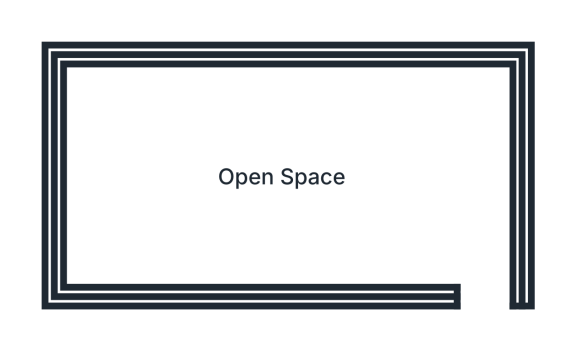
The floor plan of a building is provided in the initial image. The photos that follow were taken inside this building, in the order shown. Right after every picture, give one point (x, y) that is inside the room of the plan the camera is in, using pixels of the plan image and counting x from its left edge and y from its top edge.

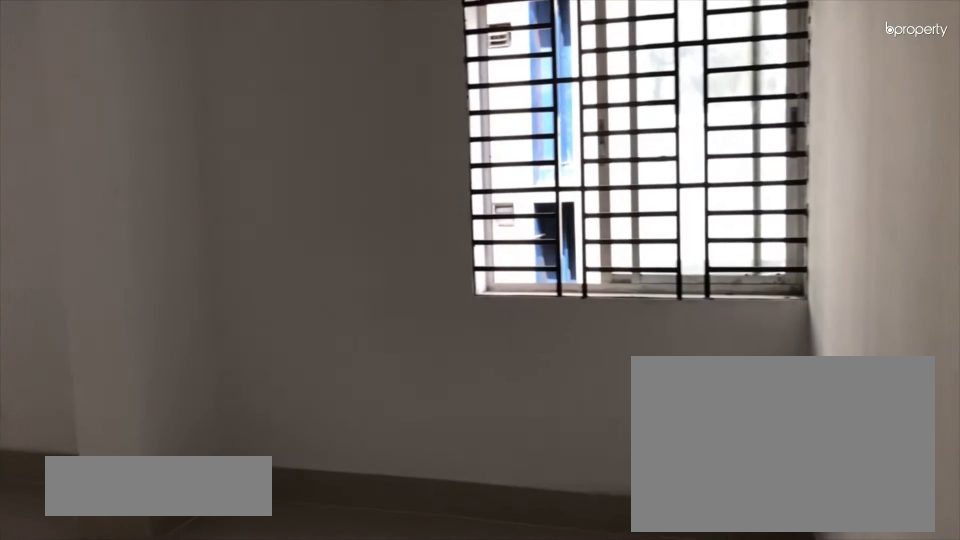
(476, 213)
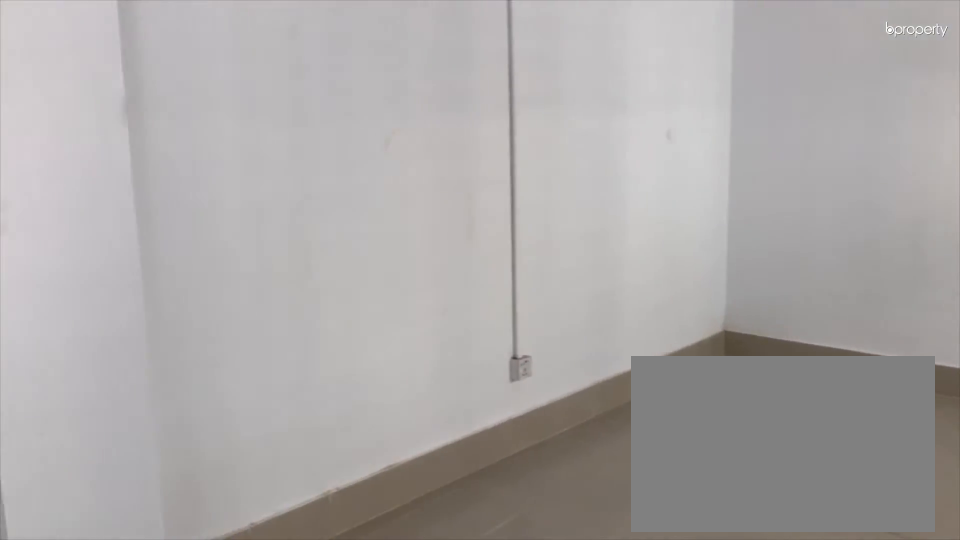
(274, 179)
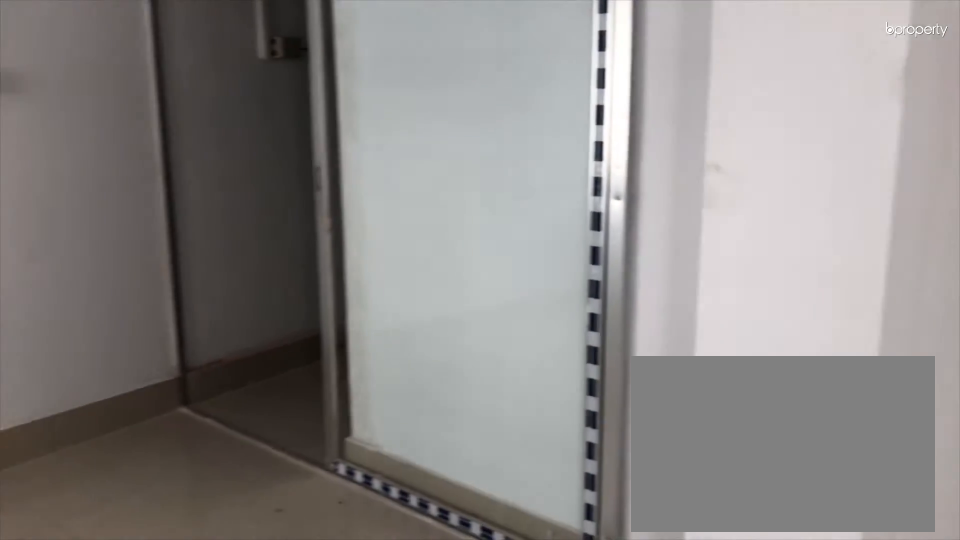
(274, 179)
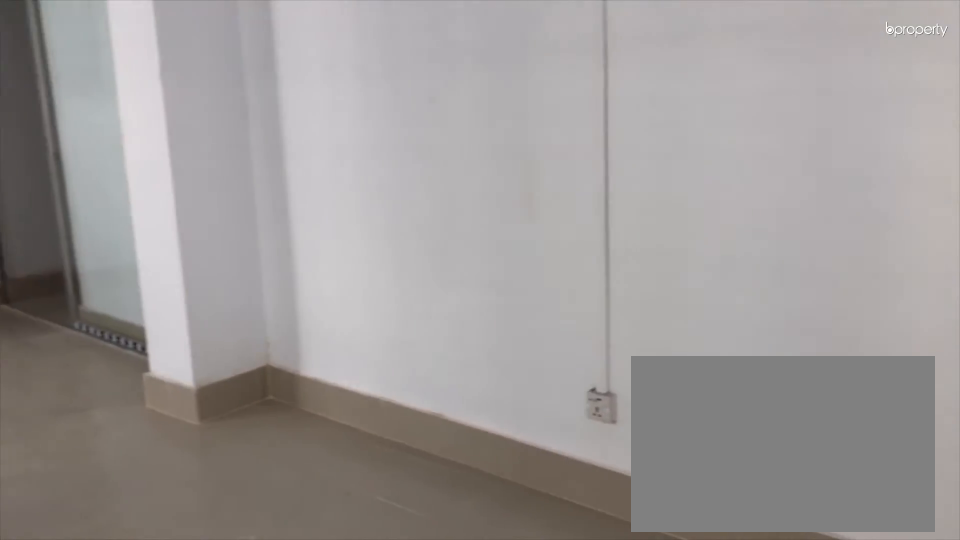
(273, 178)
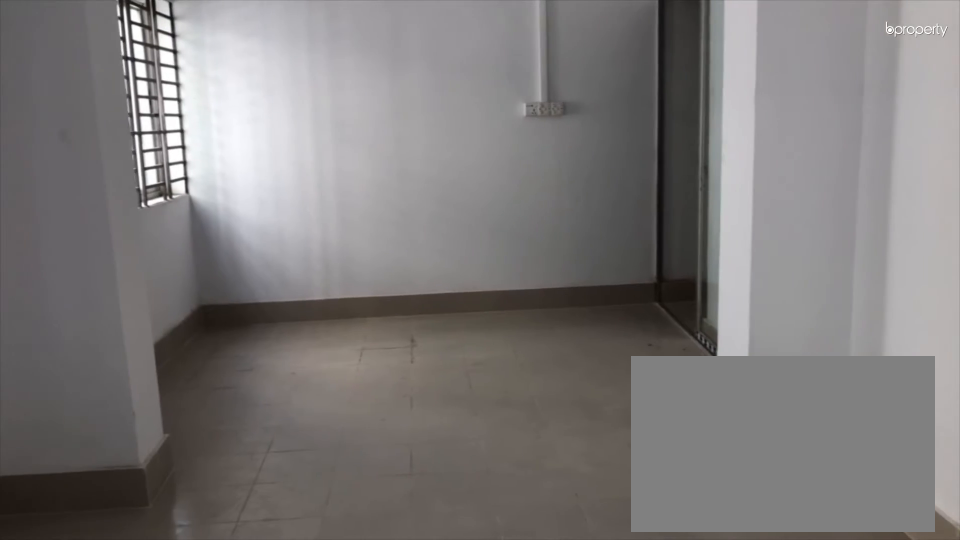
(273, 178)
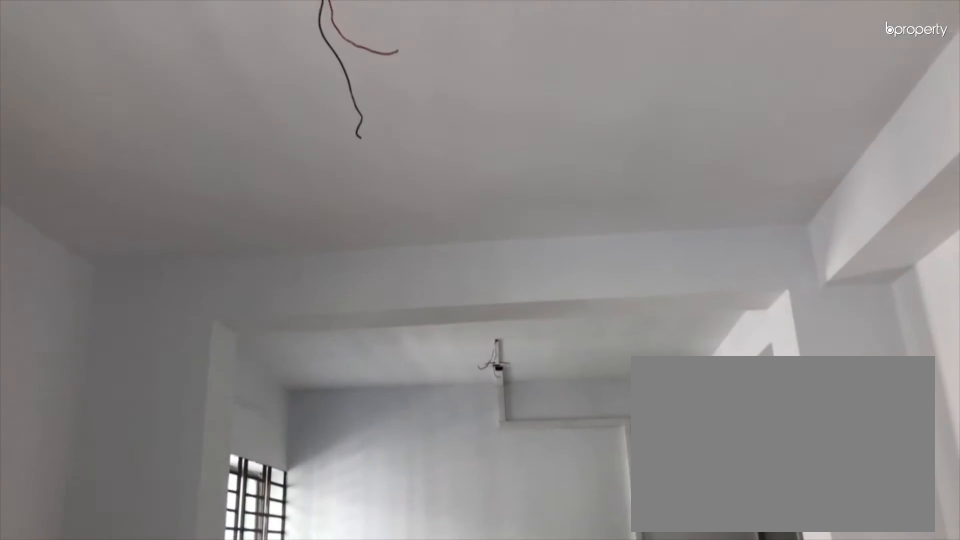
(273, 178)
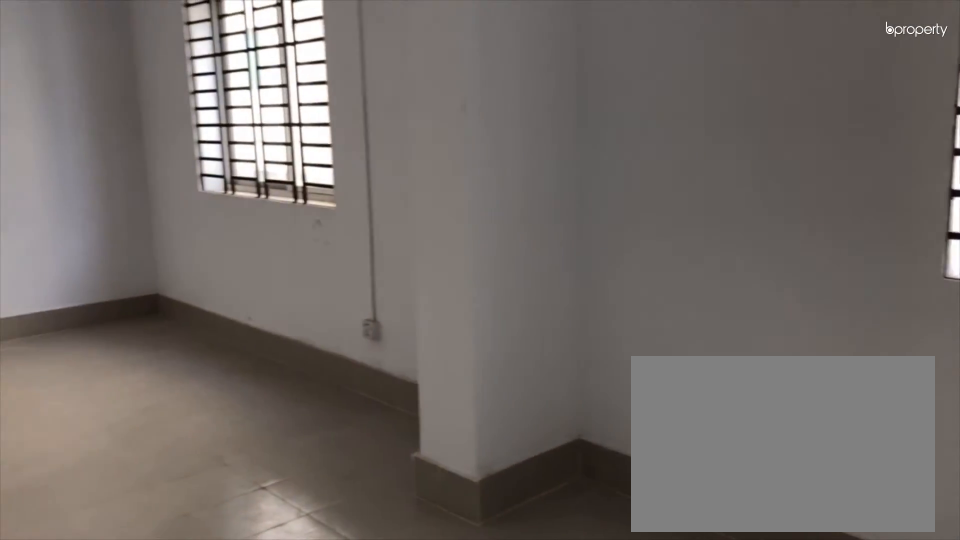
(273, 179)
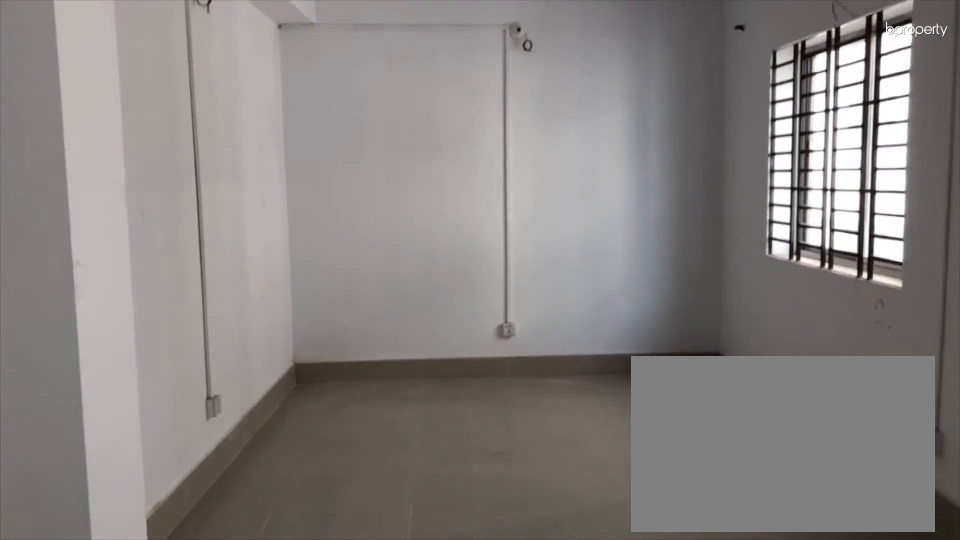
(273, 179)
